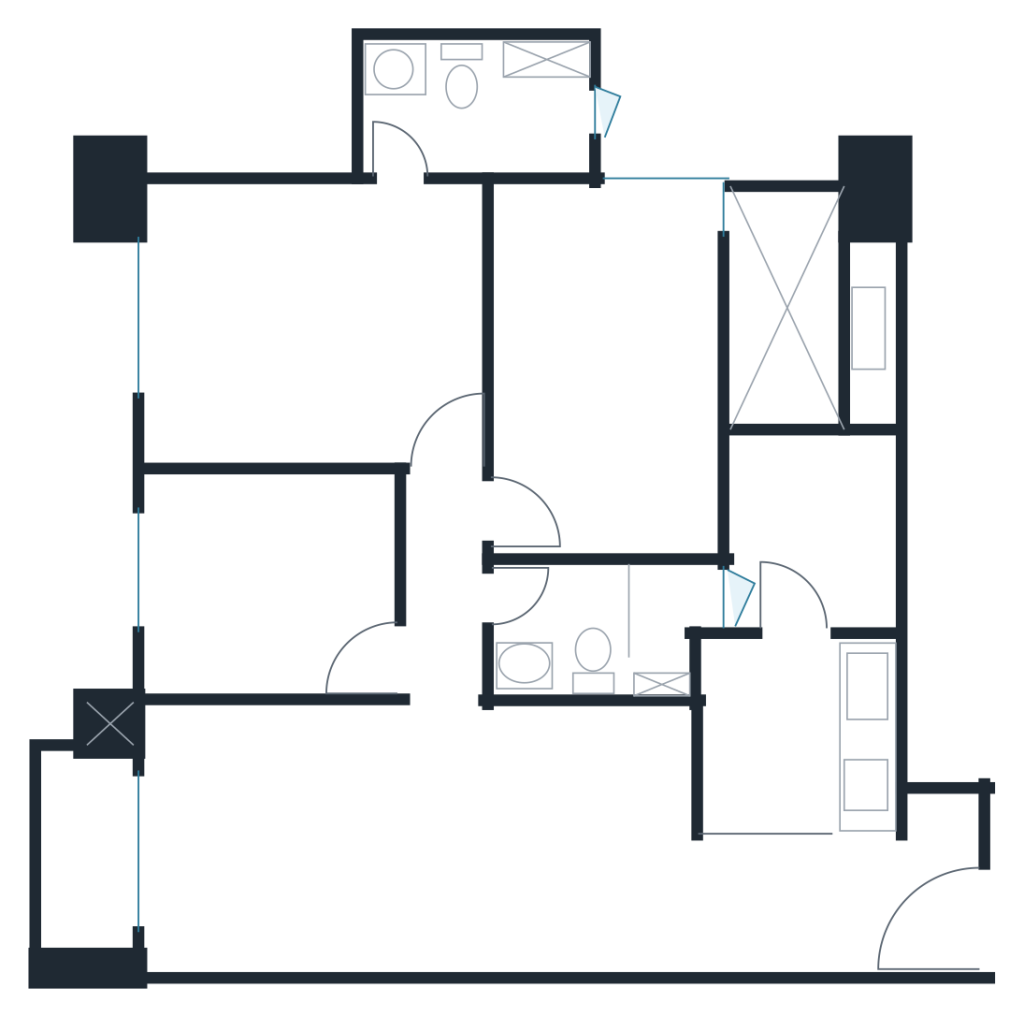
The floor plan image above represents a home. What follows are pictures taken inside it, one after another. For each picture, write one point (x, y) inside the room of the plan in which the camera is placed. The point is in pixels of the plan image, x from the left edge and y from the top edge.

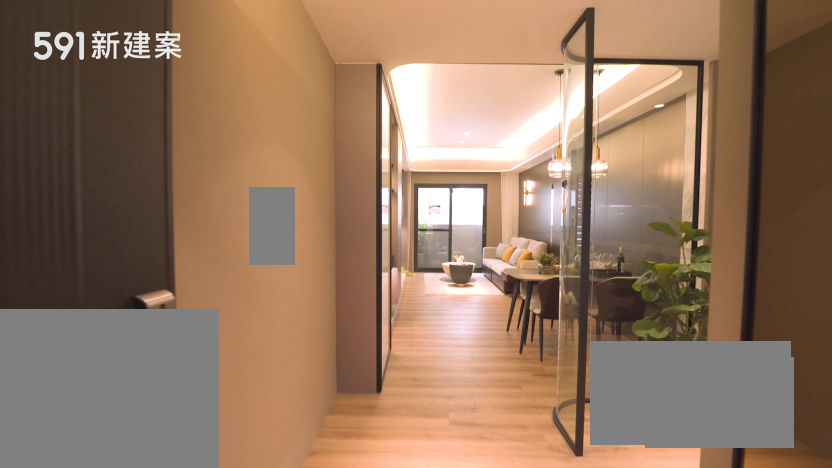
(878, 909)
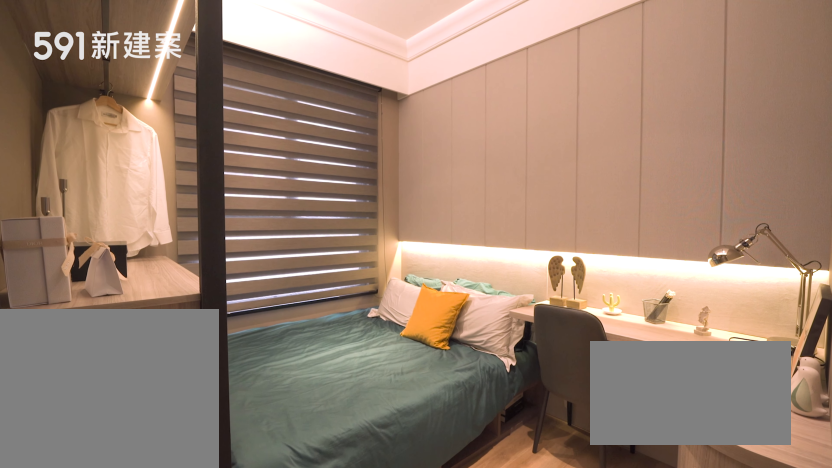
(262, 578)
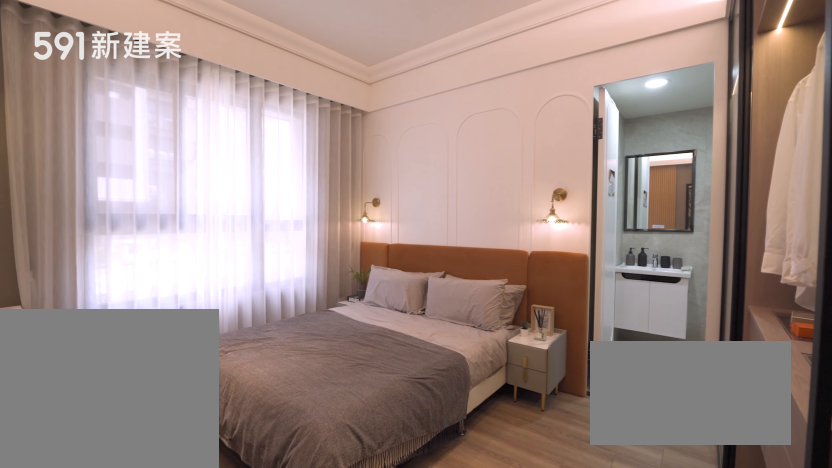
(309, 320)
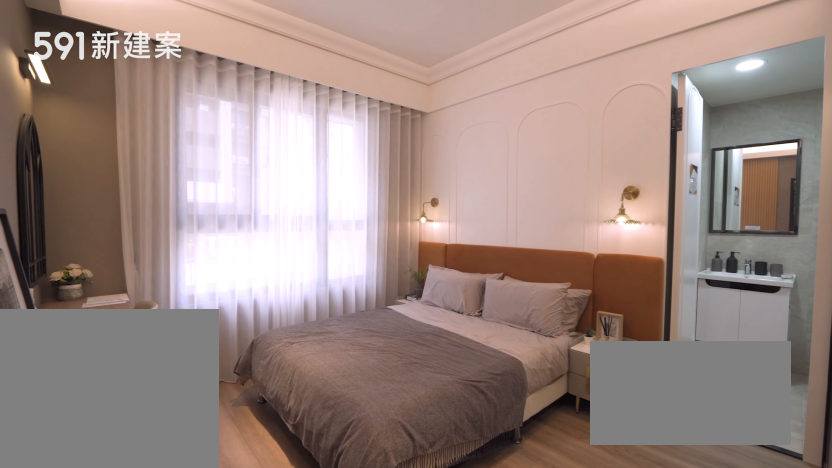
(309, 320)
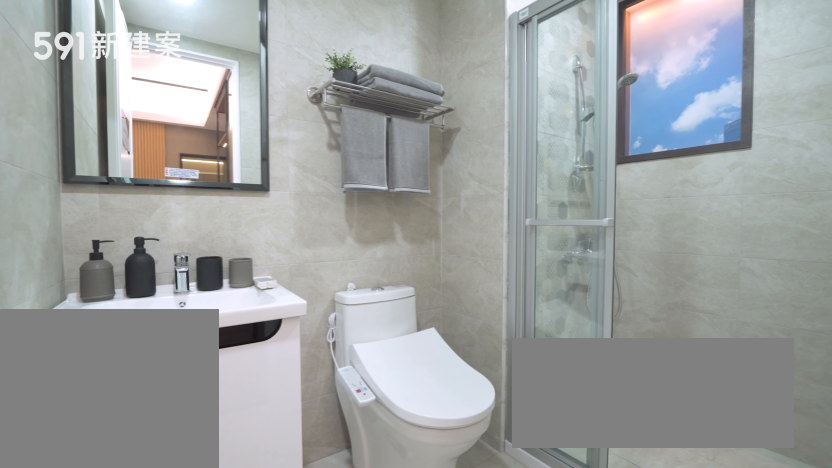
(471, 112)
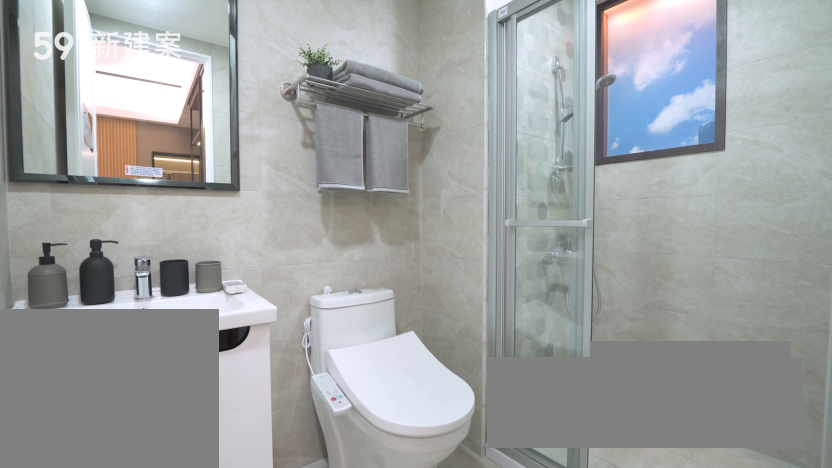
(471, 112)
